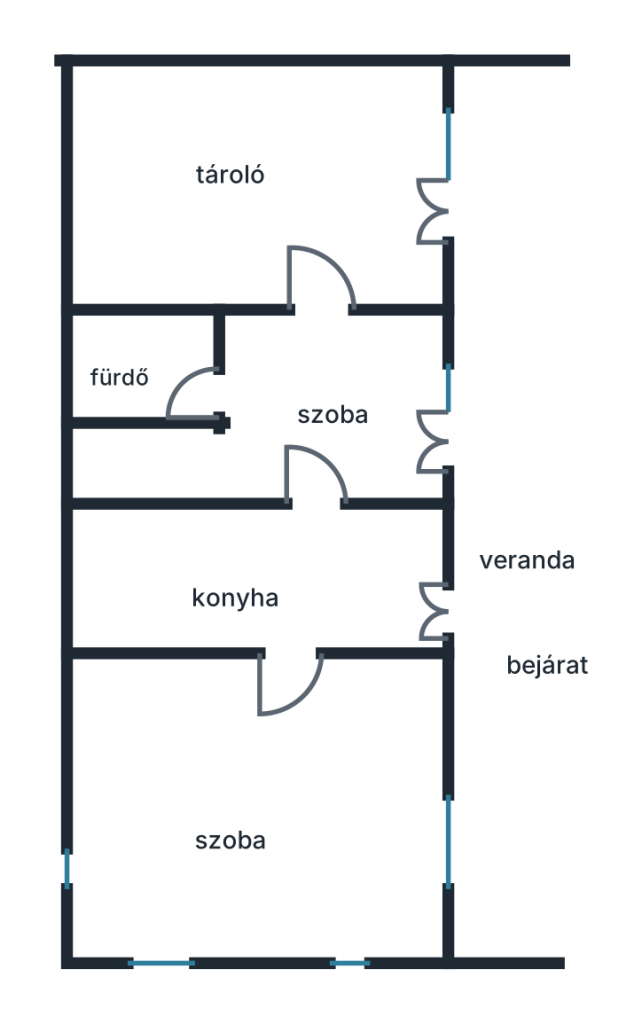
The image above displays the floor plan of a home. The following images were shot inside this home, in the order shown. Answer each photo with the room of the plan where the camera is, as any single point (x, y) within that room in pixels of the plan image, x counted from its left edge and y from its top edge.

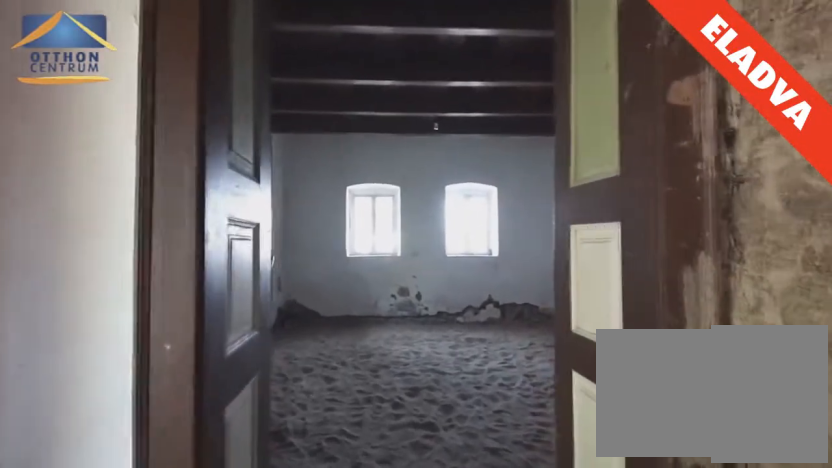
(288, 671)
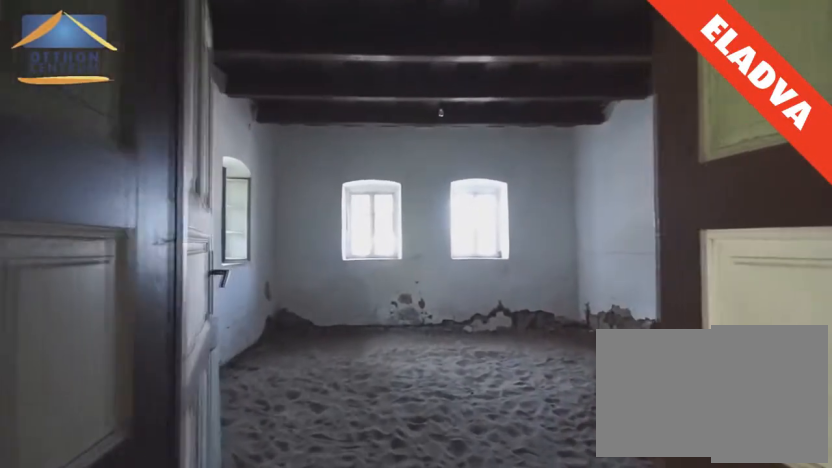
(288, 683)
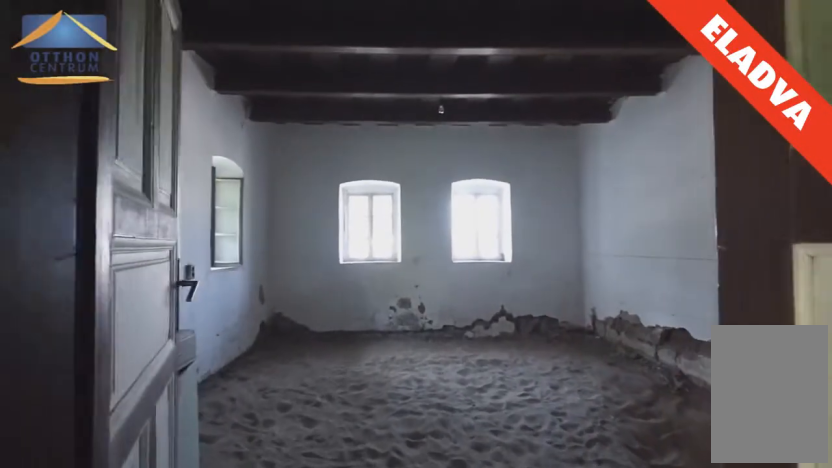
(289, 692)
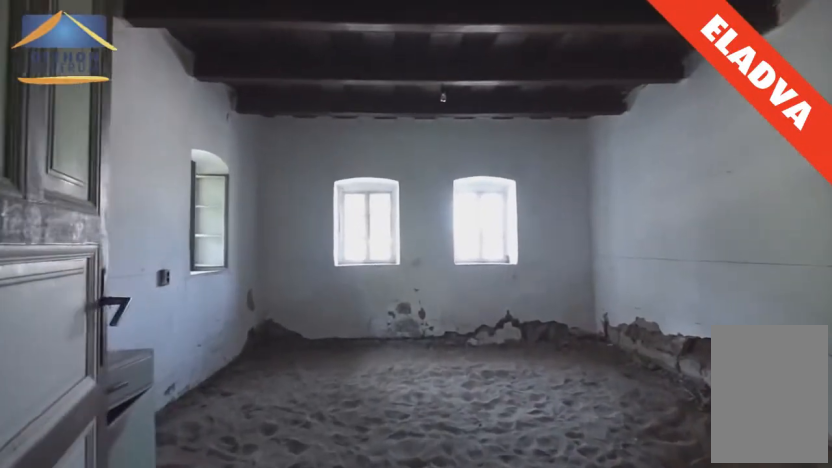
(289, 730)
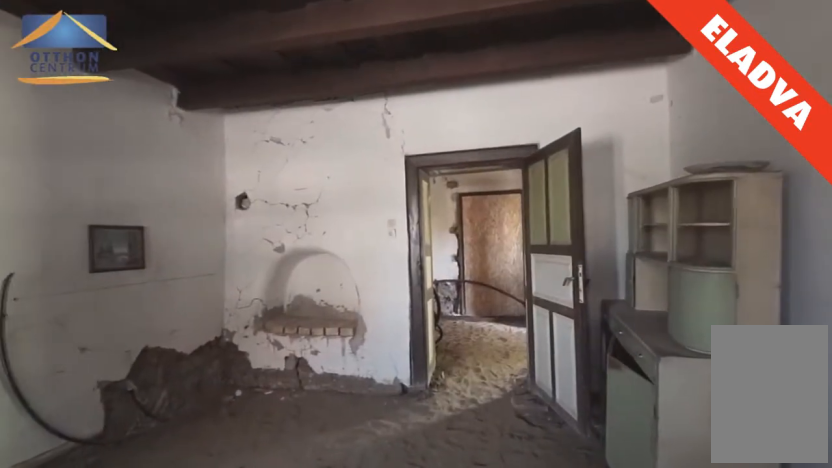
(289, 800)
